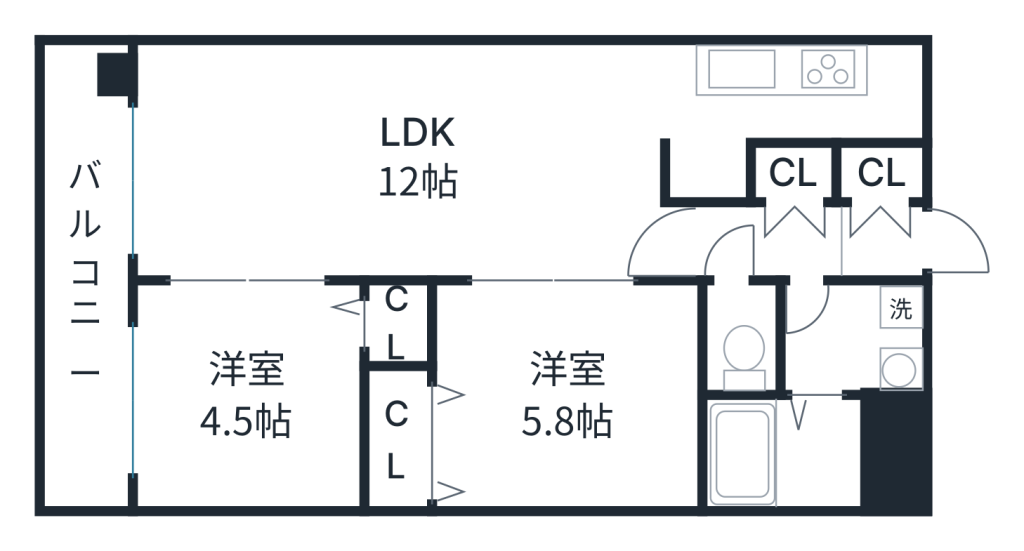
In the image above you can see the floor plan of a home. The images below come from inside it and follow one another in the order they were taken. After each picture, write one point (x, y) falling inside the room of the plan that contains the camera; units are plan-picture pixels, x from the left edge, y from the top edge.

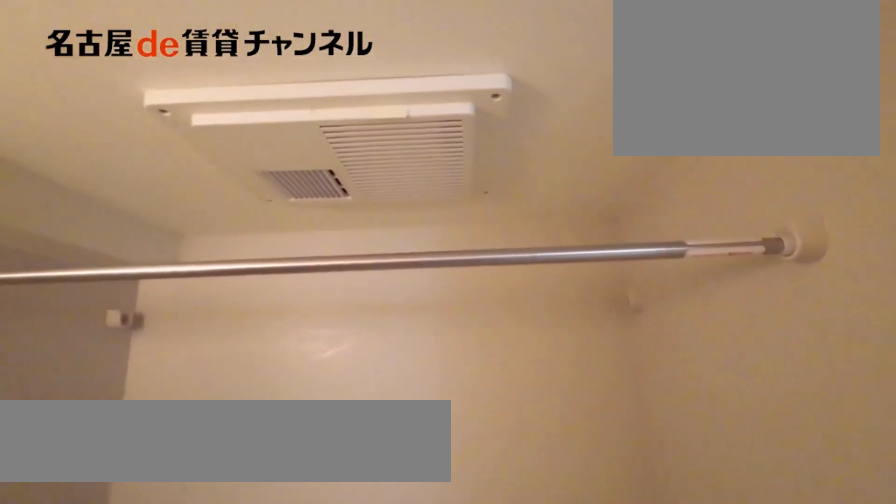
(780, 450)
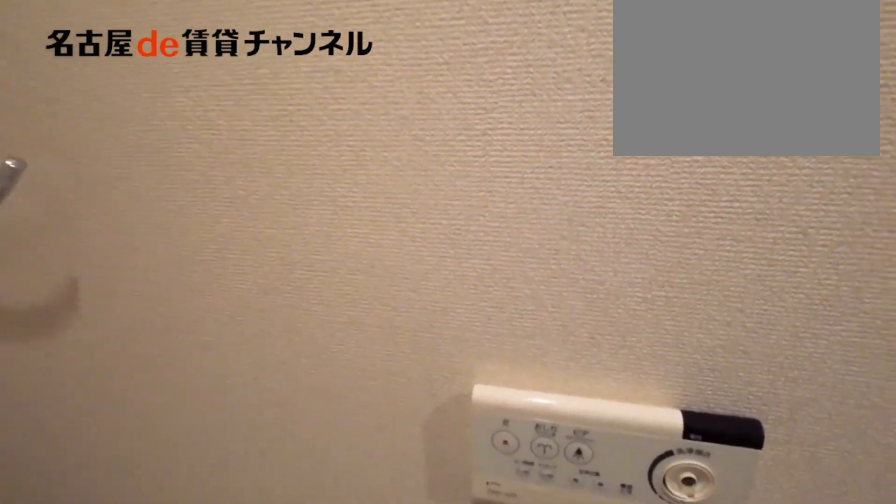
(741, 337)
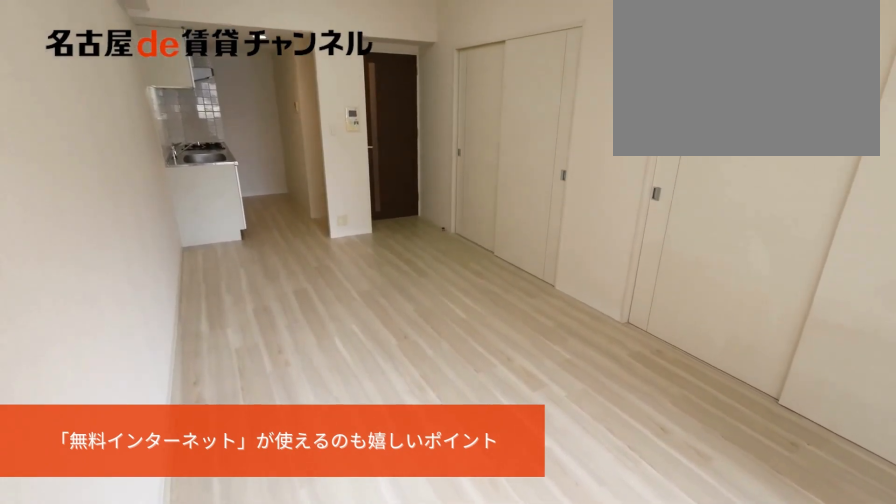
(412, 160)
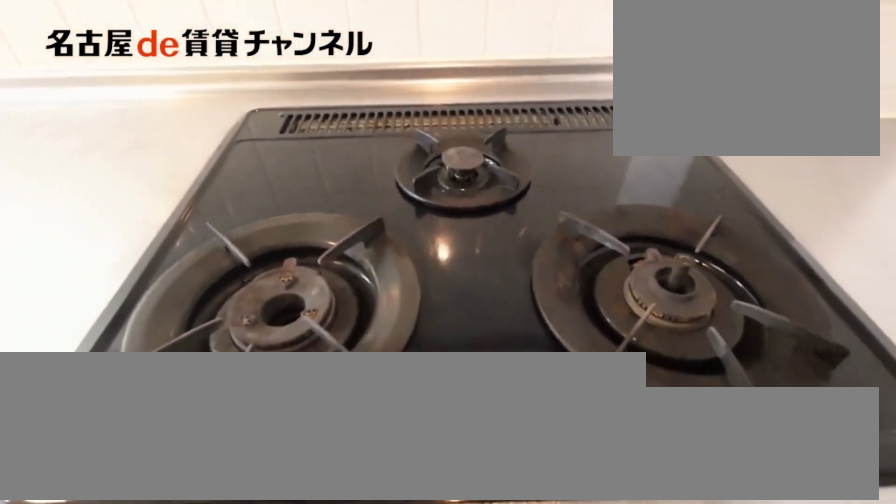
(795, 93)
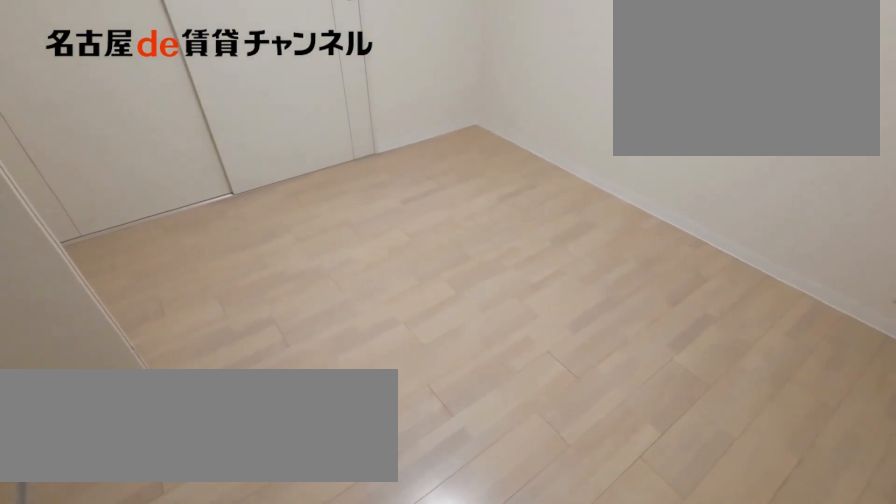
(543, 396)
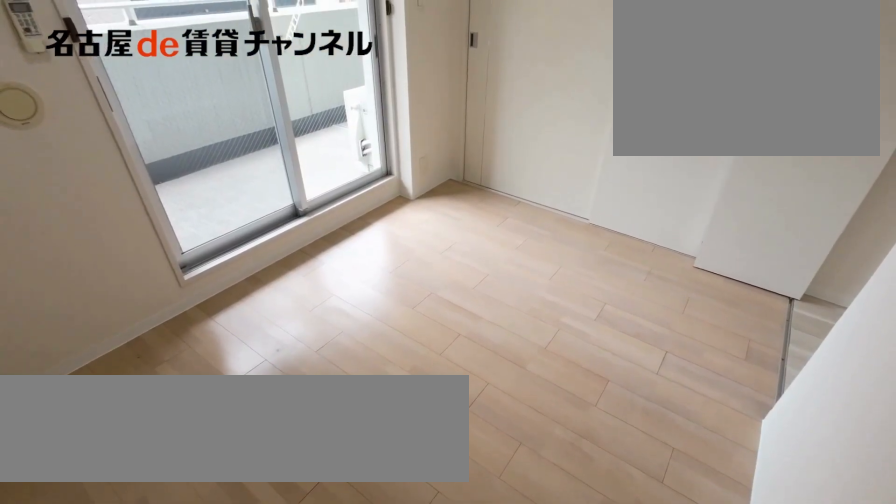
(262, 382)
